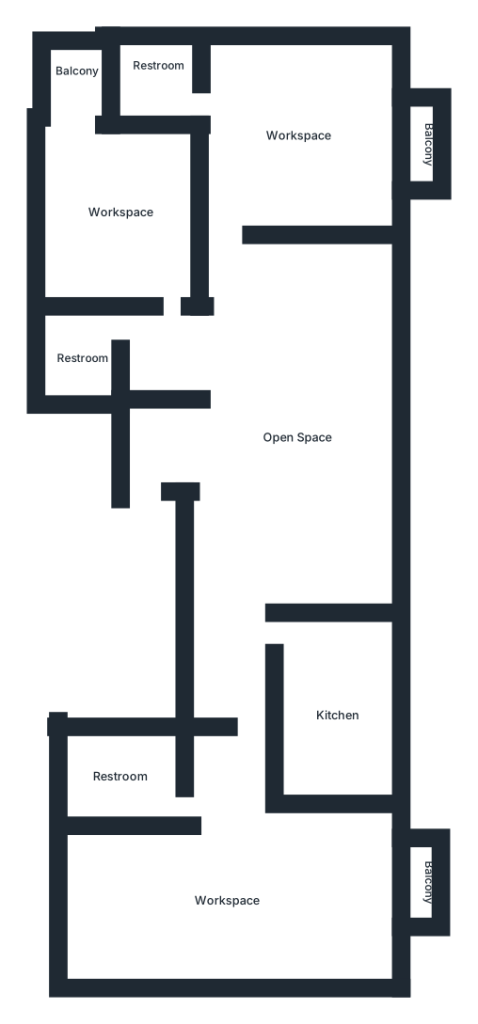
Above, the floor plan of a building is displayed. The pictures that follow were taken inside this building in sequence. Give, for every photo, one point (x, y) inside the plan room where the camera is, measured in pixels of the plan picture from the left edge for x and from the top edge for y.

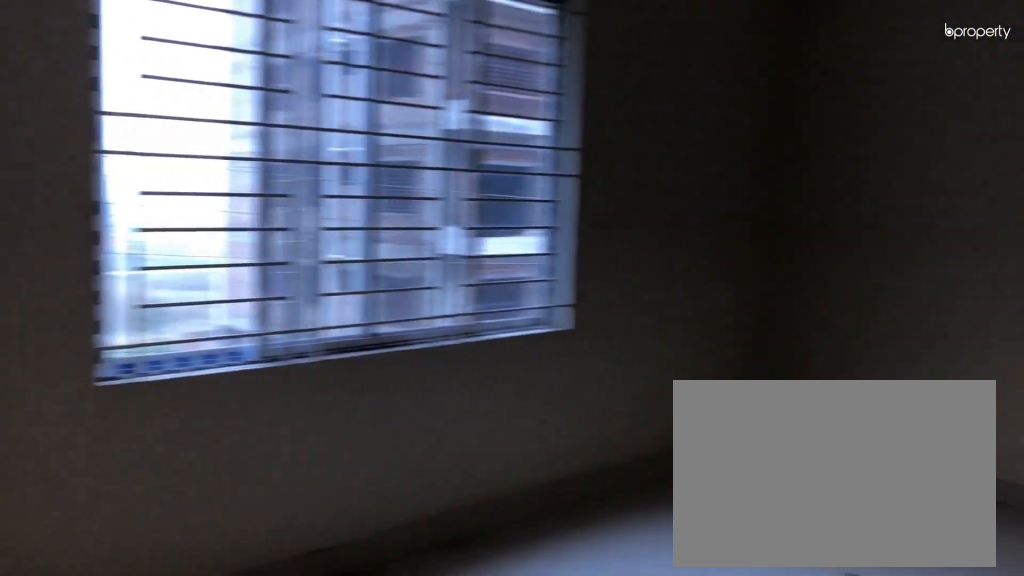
(287, 420)
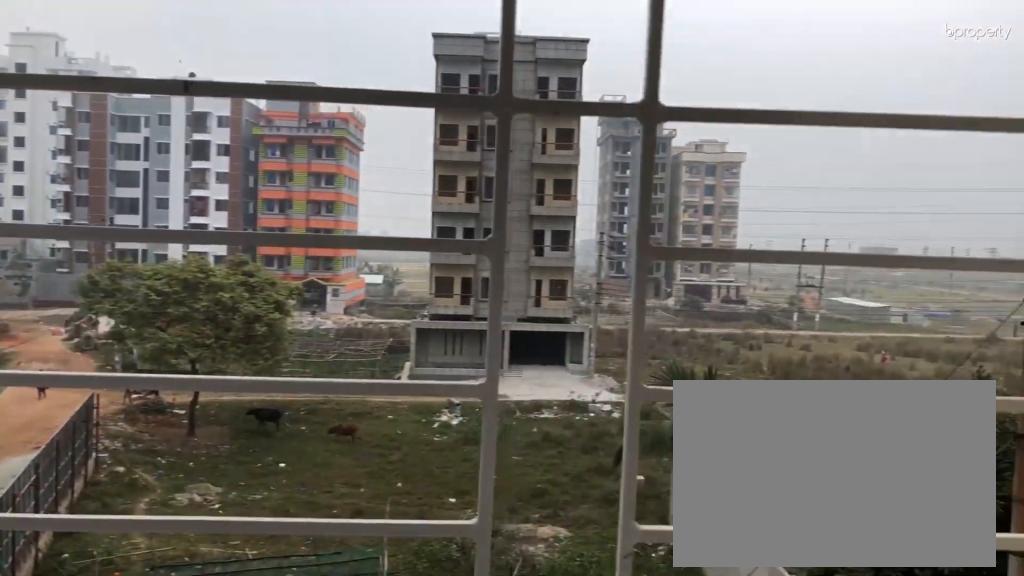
(415, 149)
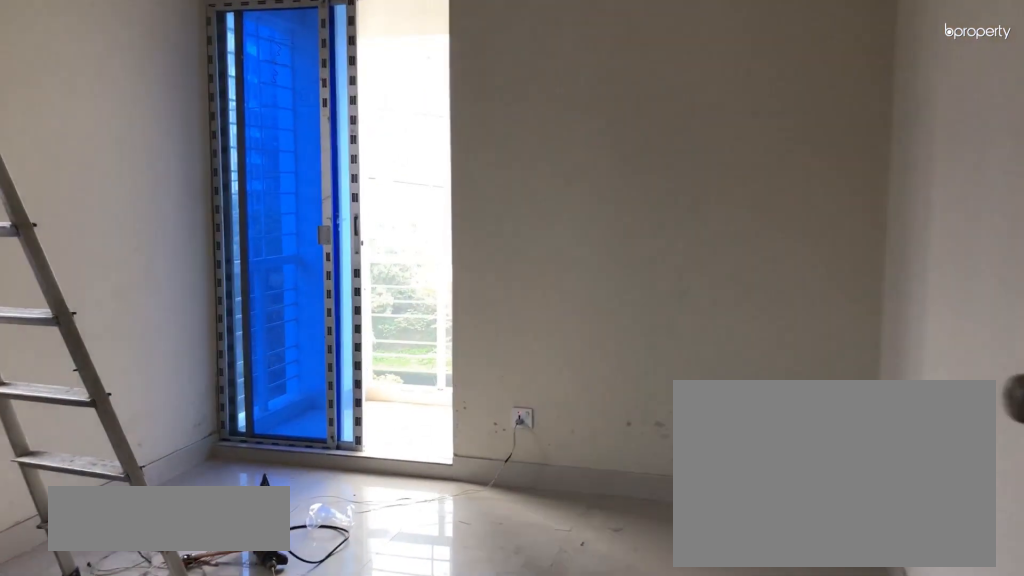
(134, 215)
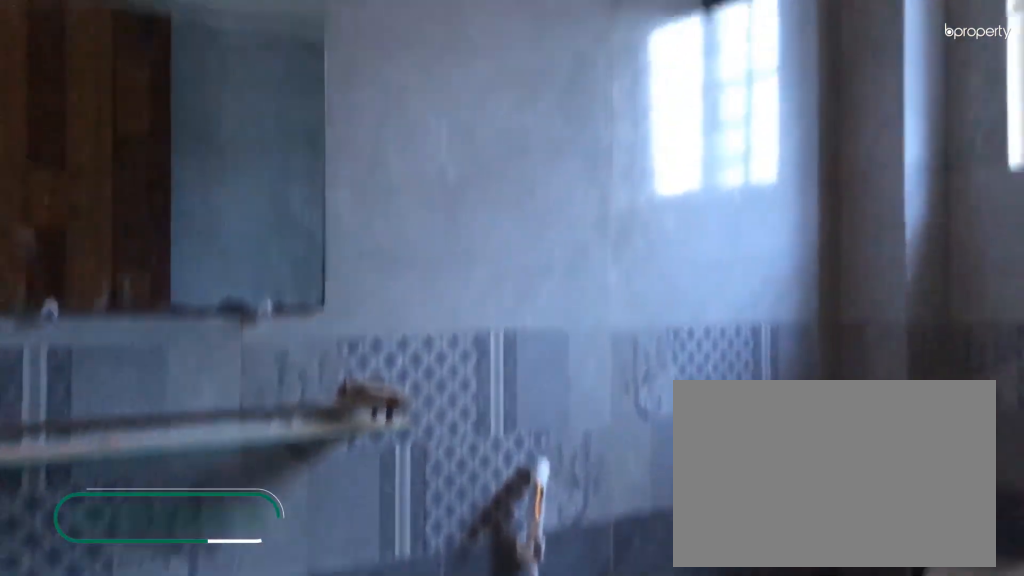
(82, 357)
